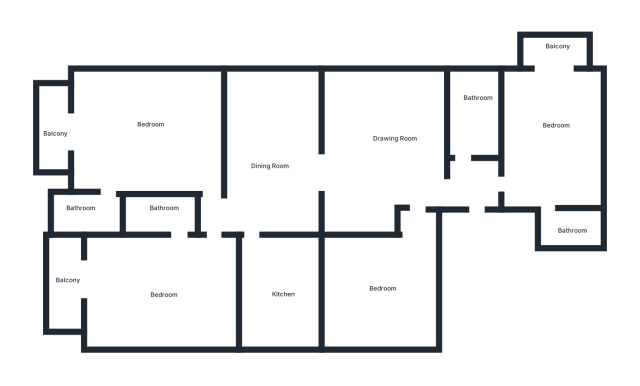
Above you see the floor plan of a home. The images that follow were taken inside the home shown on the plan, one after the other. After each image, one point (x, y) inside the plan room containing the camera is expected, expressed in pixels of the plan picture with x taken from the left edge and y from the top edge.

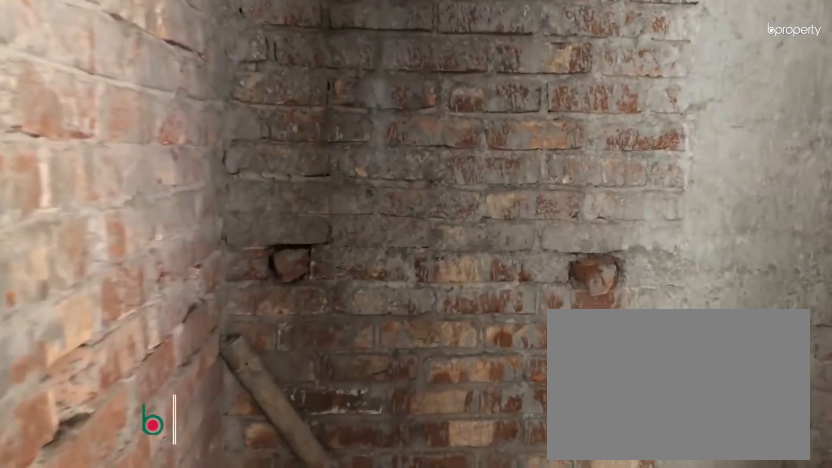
(97, 217)
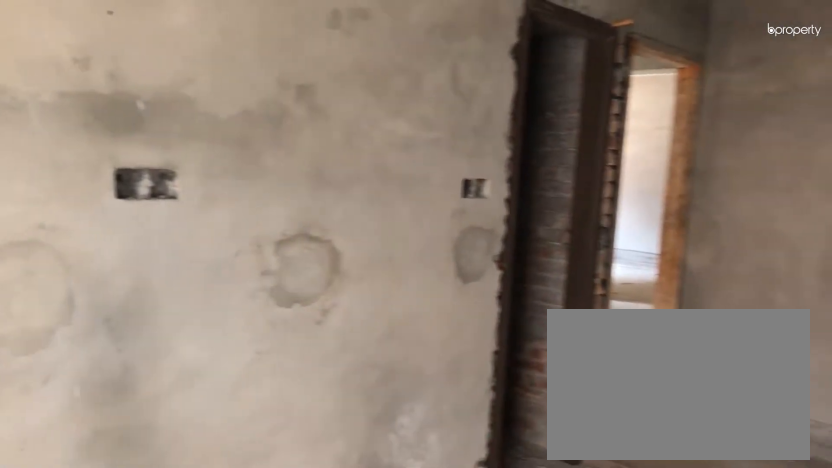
(147, 298)
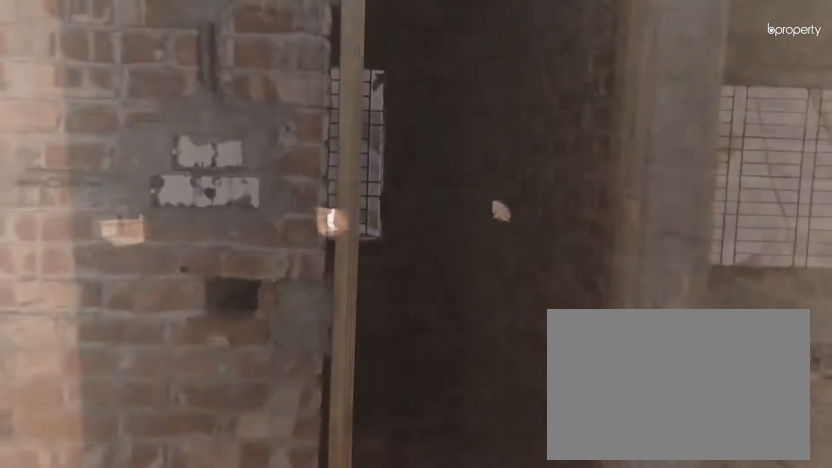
(164, 215)
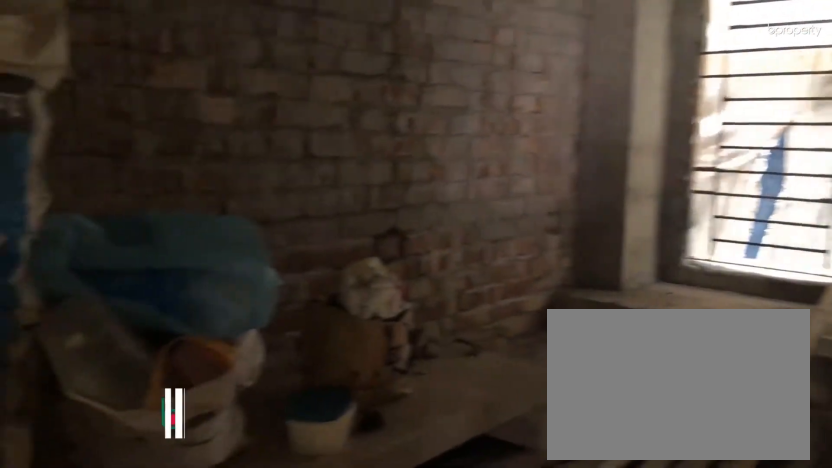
(280, 289)
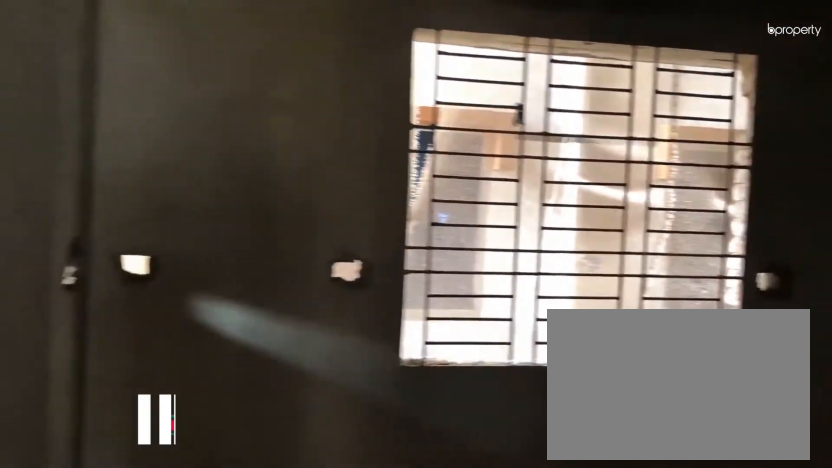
(392, 282)
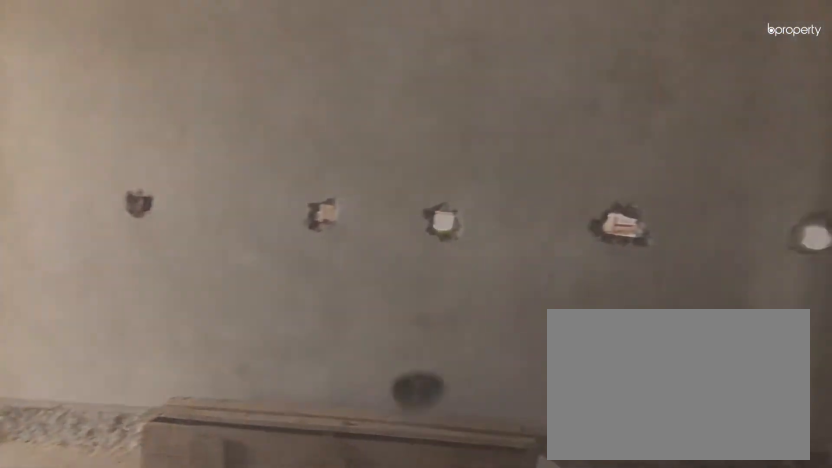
(393, 282)
